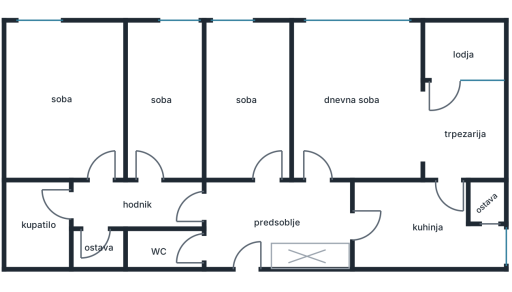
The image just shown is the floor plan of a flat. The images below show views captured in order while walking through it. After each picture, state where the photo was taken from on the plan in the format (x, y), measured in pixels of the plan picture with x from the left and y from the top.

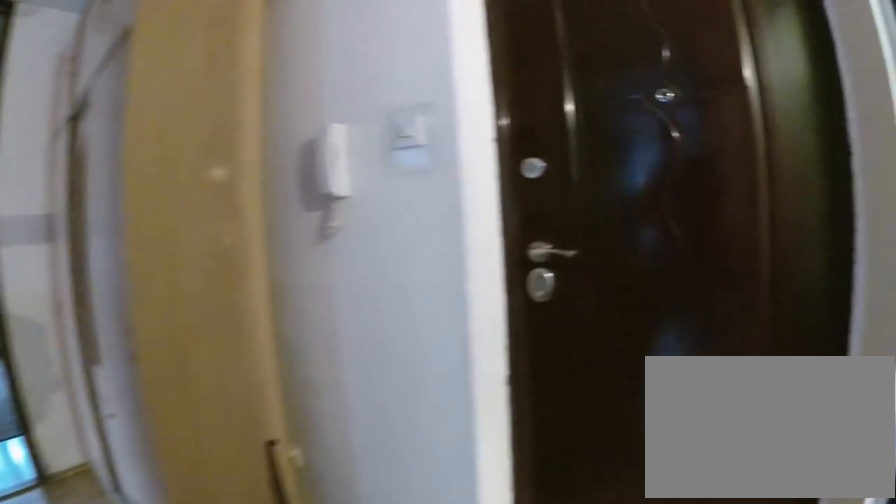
(224, 202)
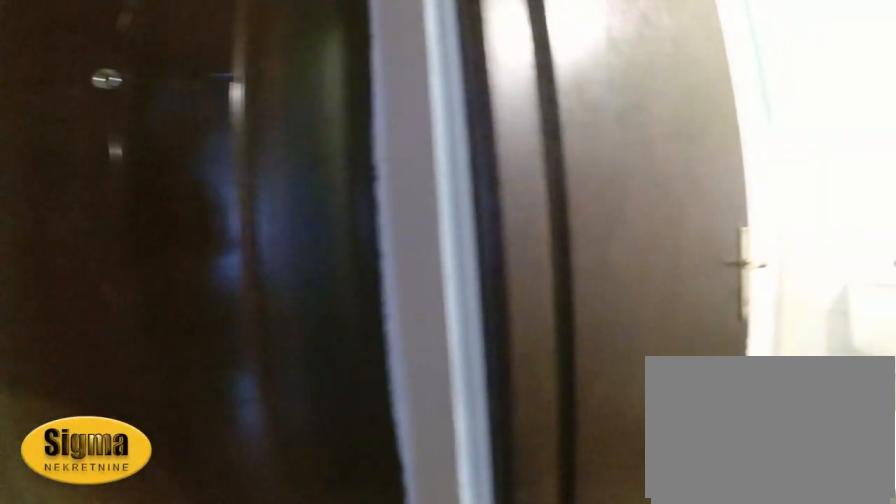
(237, 220)
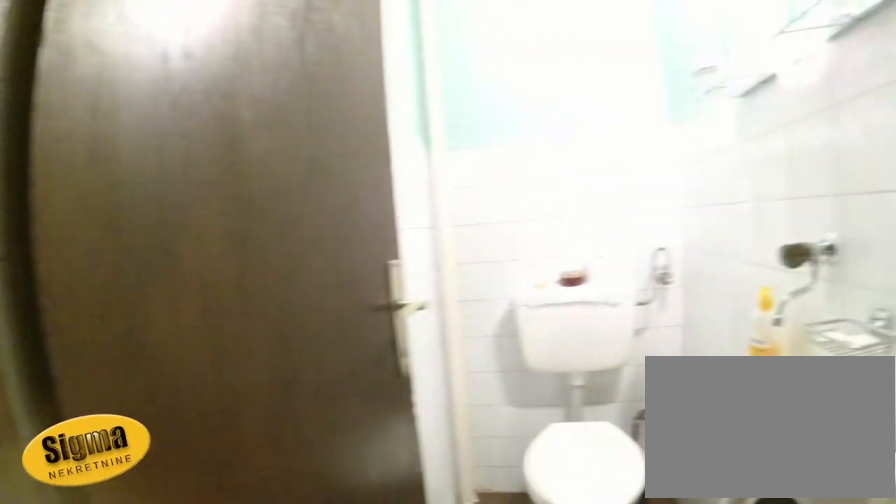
(228, 240)
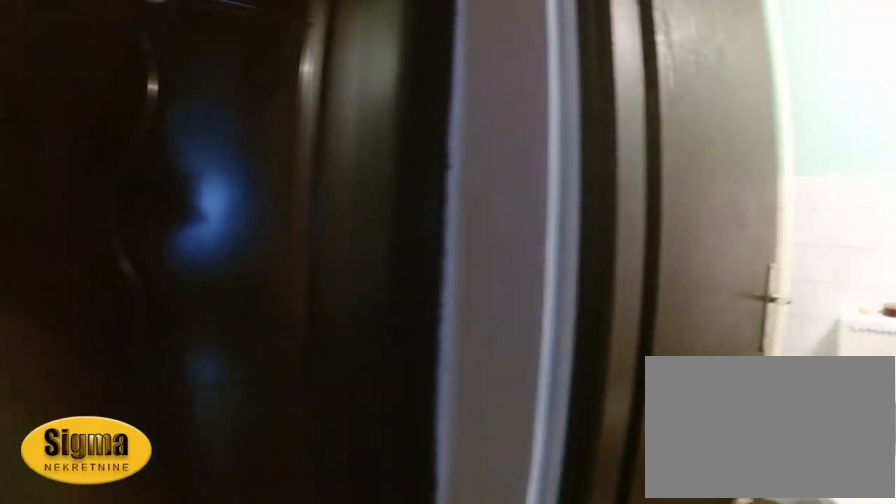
(233, 224)
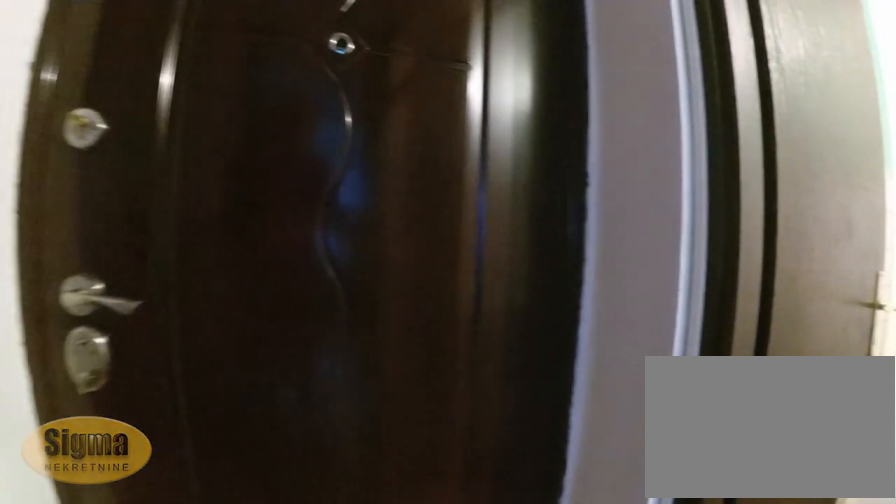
(234, 218)
